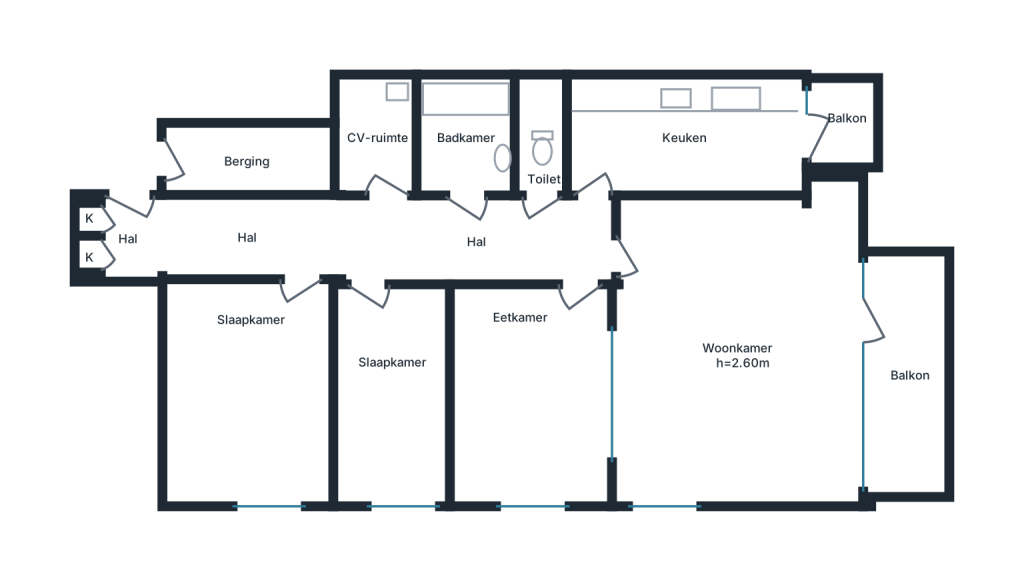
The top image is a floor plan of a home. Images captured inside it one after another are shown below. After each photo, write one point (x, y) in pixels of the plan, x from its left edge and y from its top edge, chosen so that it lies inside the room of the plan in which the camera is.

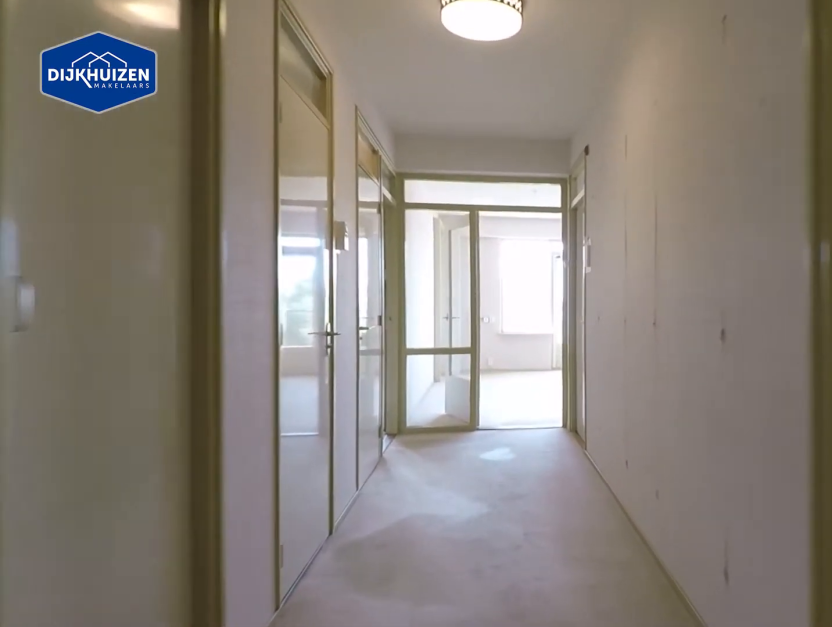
(370, 239)
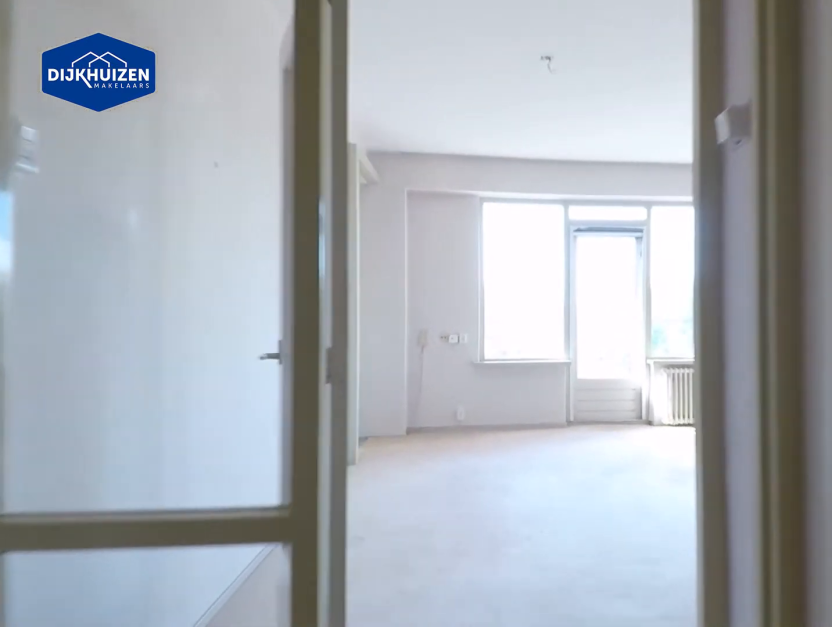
(370, 239)
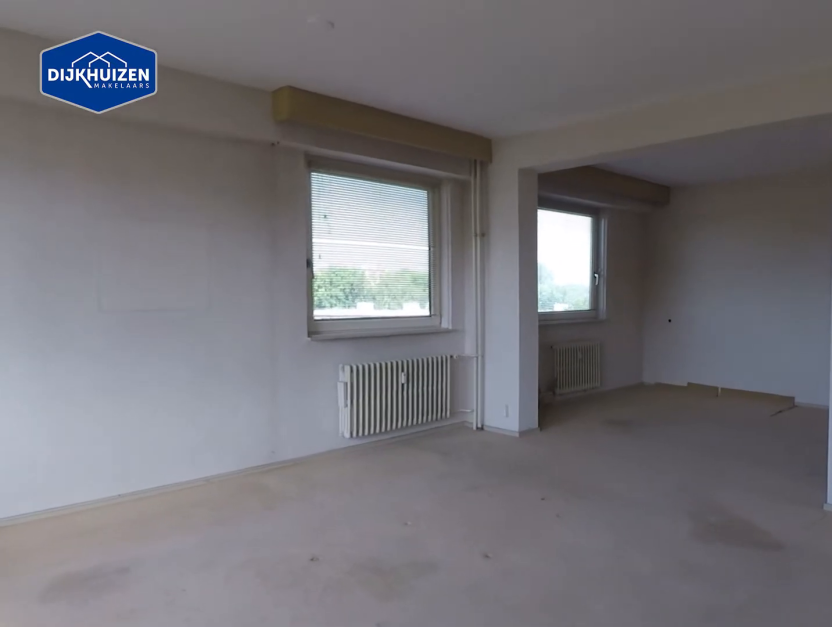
(738, 350)
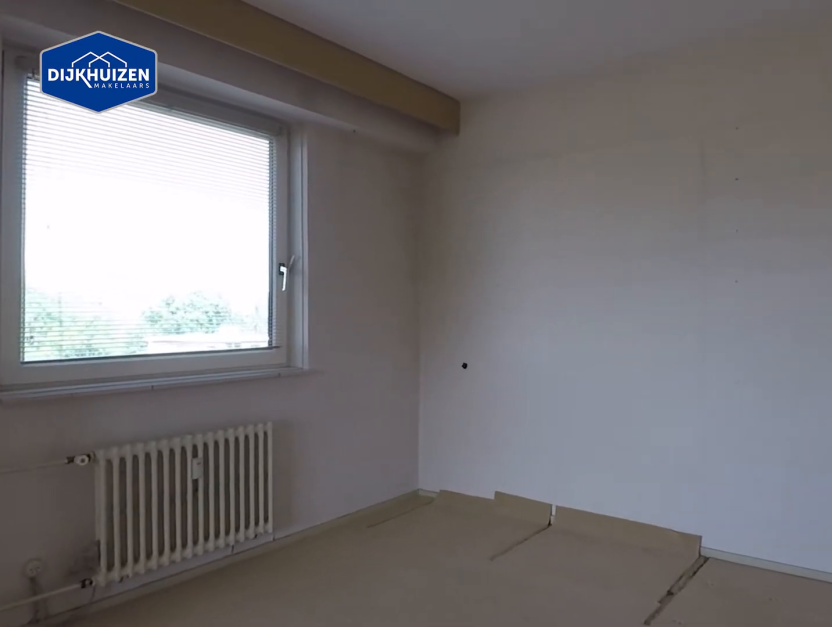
(531, 394)
